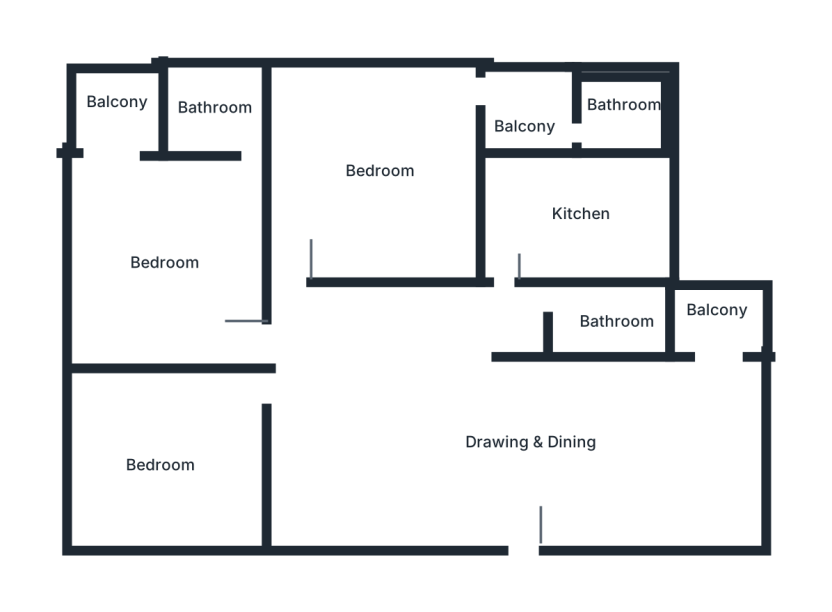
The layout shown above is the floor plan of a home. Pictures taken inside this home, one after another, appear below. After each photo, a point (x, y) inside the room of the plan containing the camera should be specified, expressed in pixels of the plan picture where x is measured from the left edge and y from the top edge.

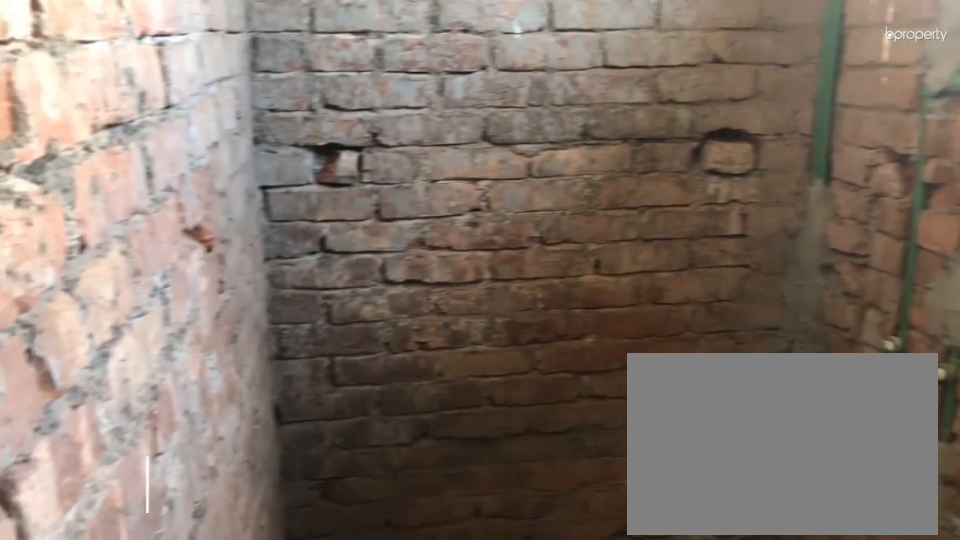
(209, 109)
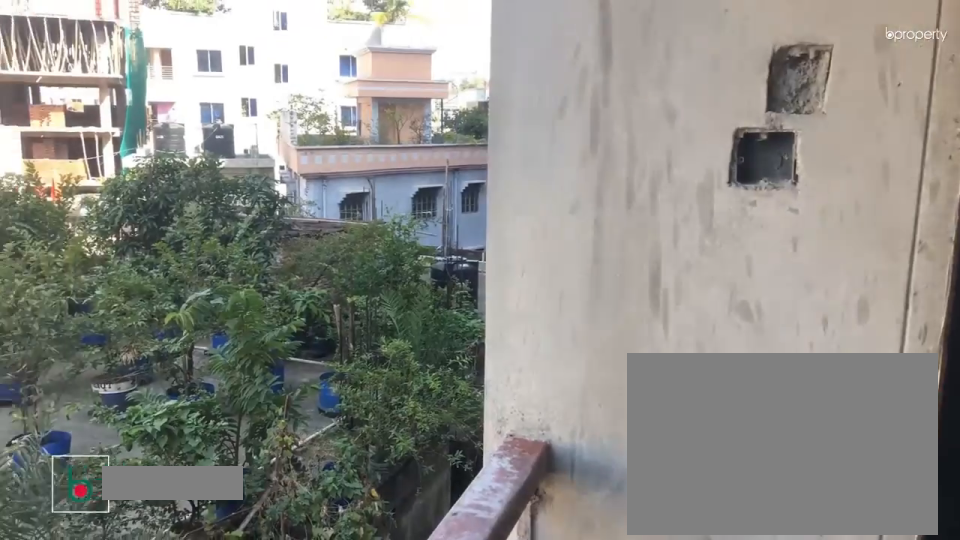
(526, 107)
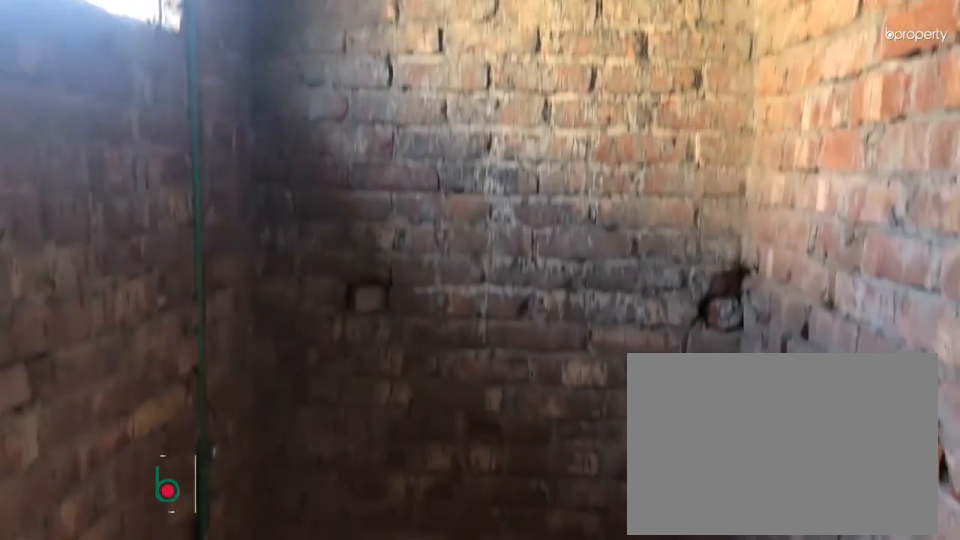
(621, 111)
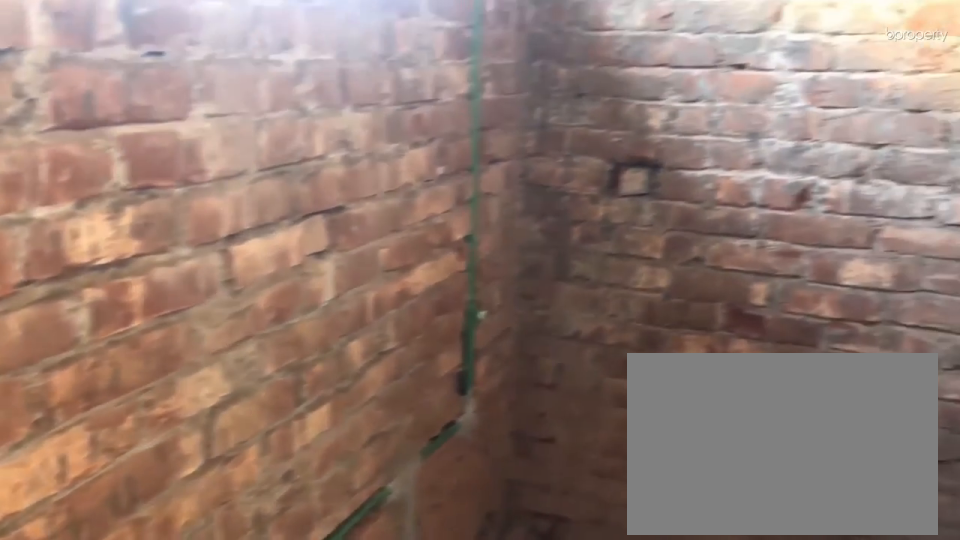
(621, 111)
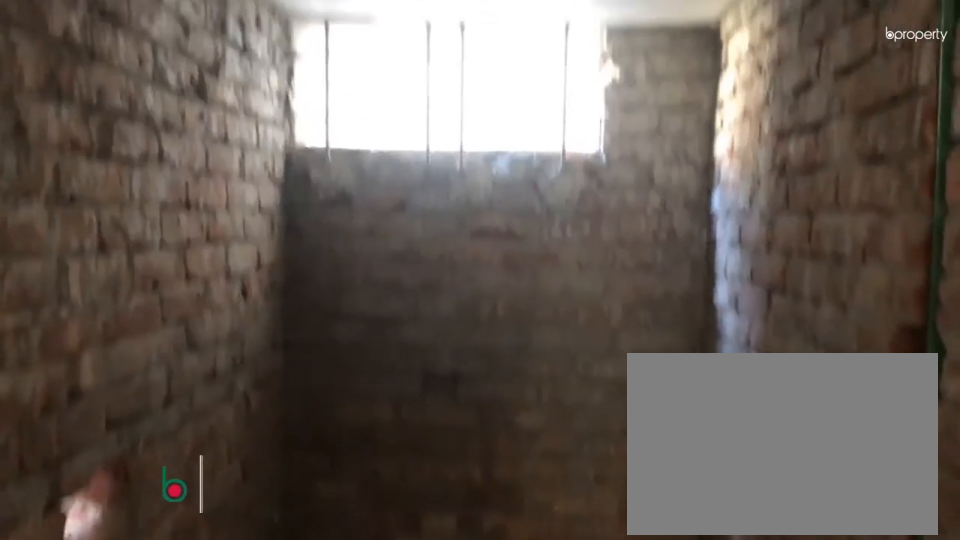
(610, 319)
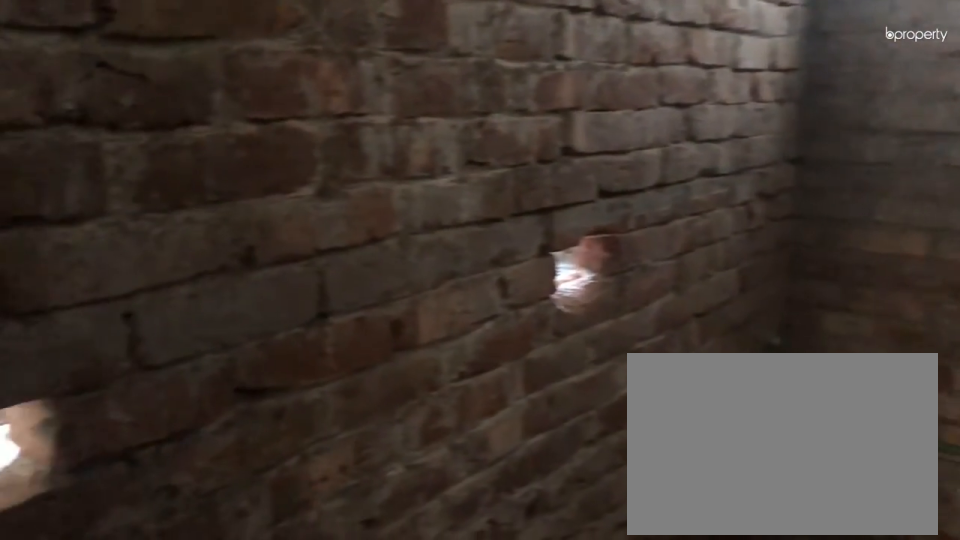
(610, 319)
